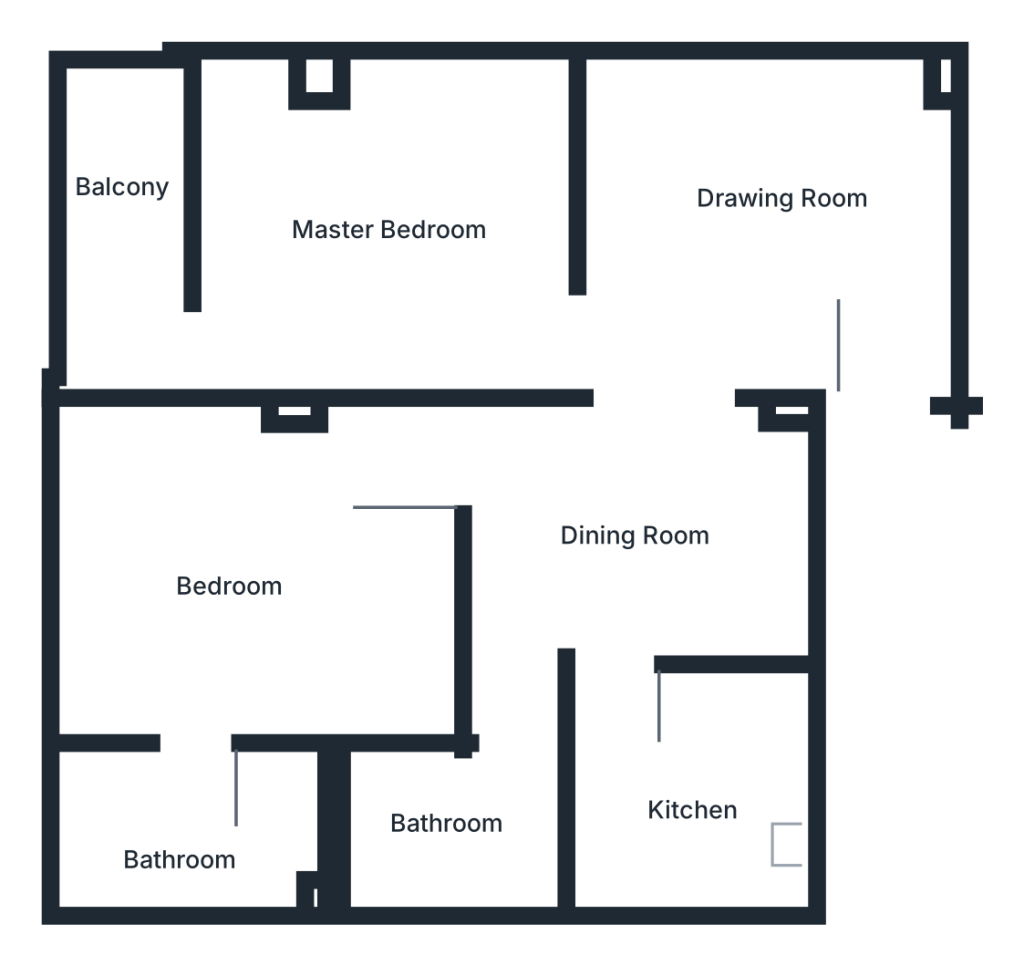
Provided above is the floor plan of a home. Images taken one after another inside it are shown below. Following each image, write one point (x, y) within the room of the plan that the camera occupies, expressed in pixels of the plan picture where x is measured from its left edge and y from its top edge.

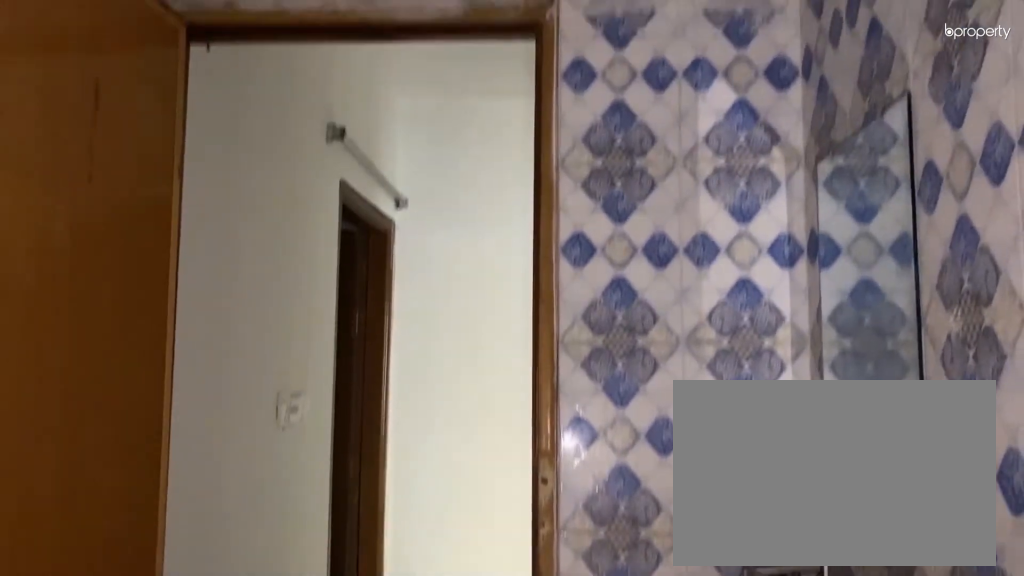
(442, 827)
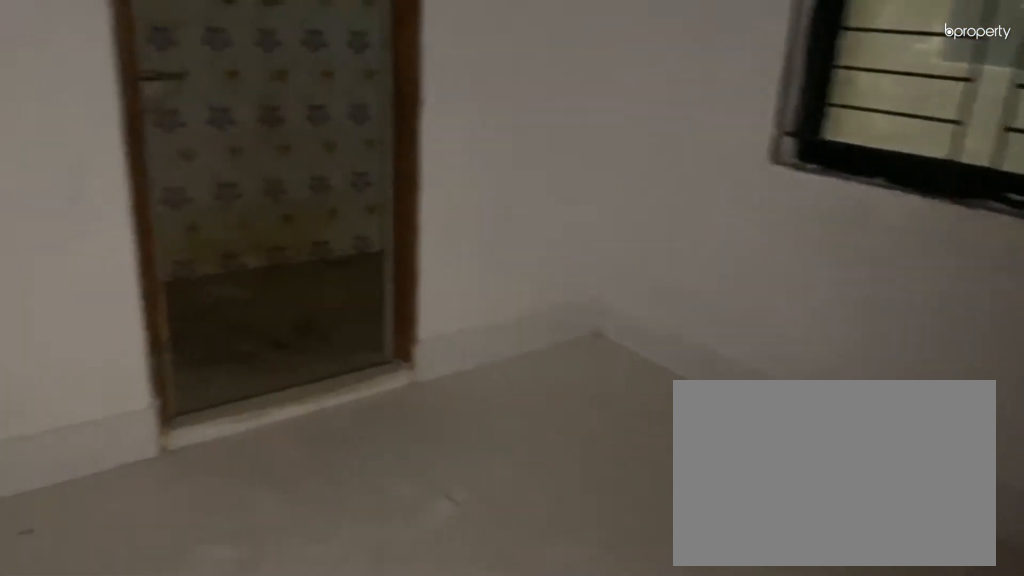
(275, 602)
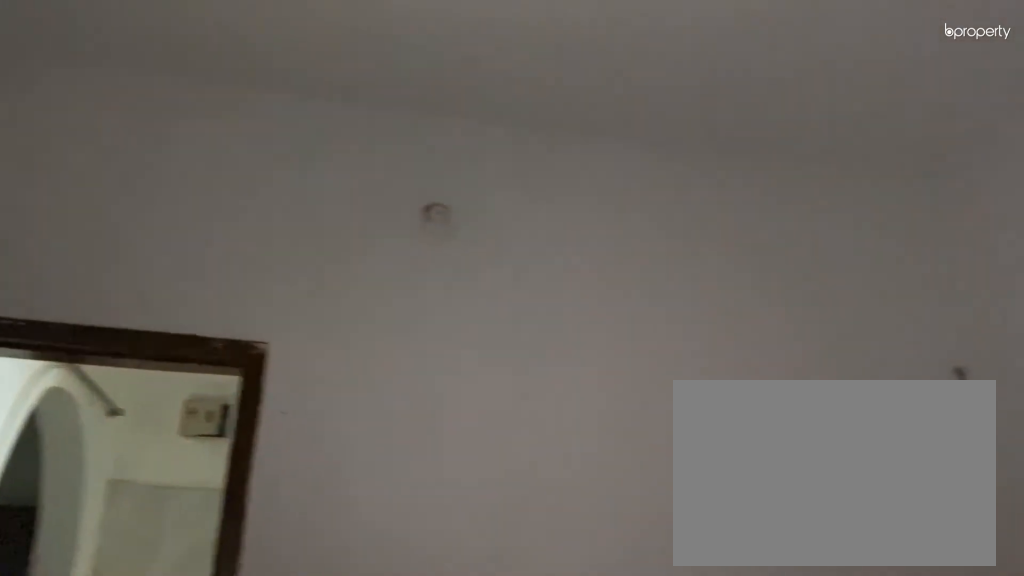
(275, 602)
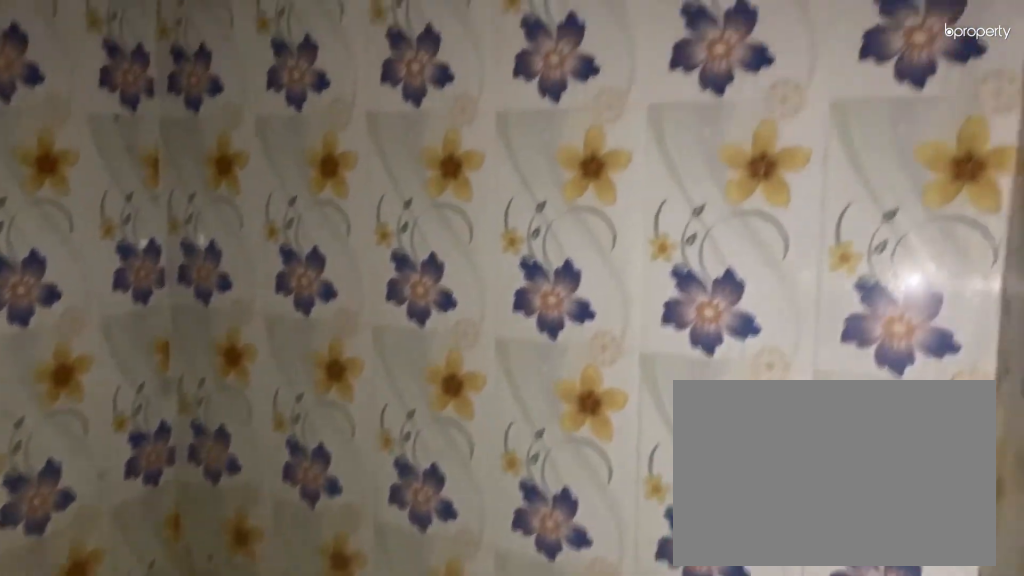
(203, 816)
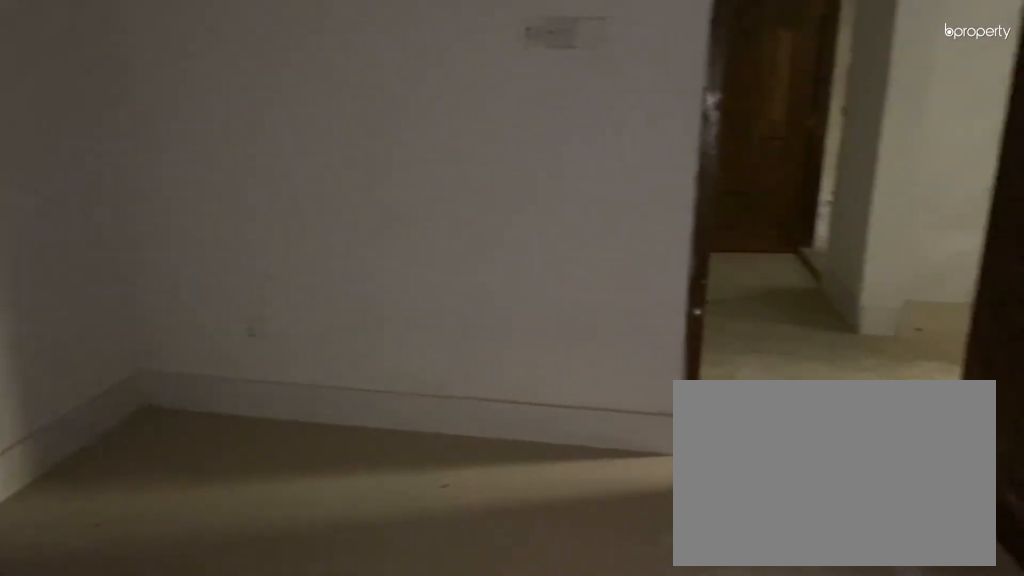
(343, 216)
